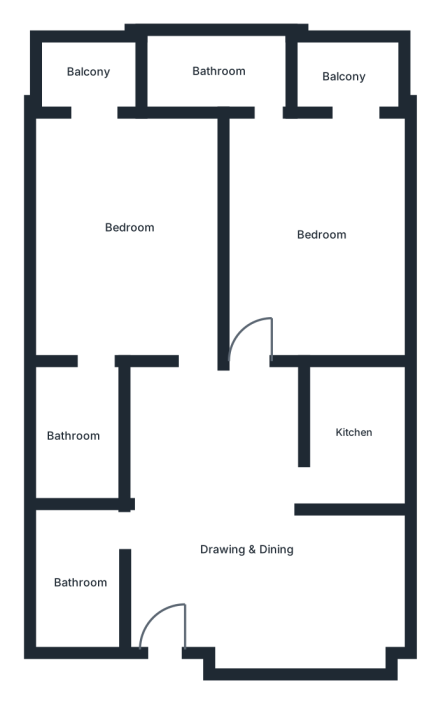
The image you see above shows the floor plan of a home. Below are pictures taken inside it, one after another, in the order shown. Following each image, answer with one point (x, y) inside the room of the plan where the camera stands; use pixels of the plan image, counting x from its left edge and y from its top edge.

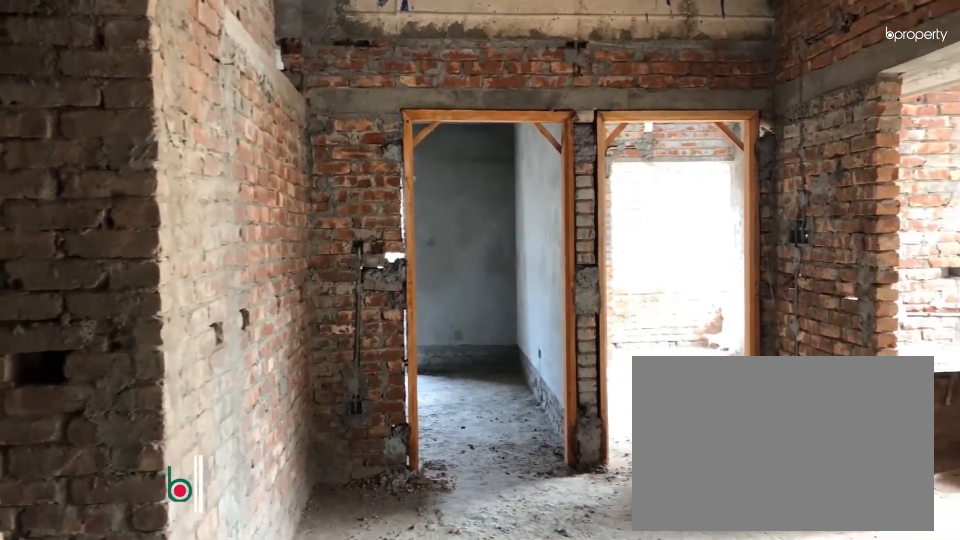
(245, 548)
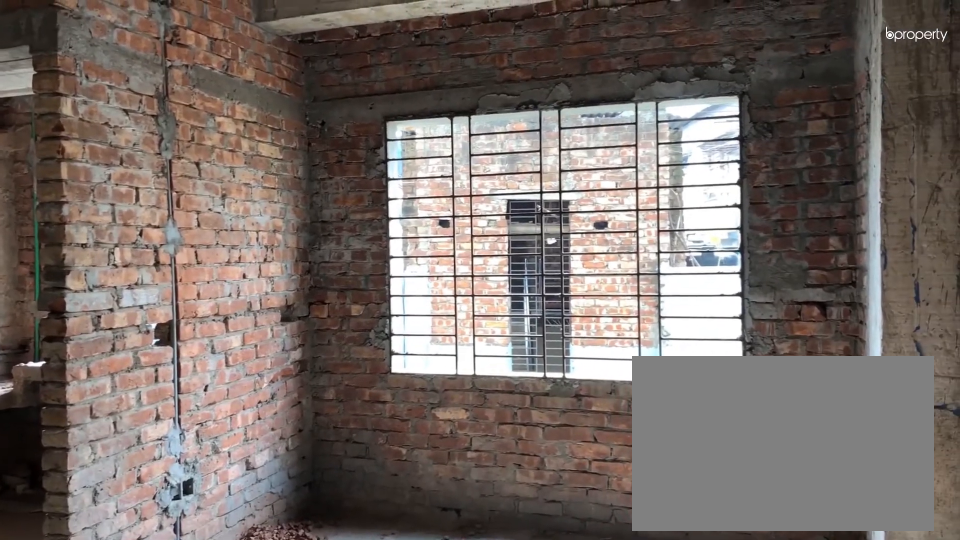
(248, 542)
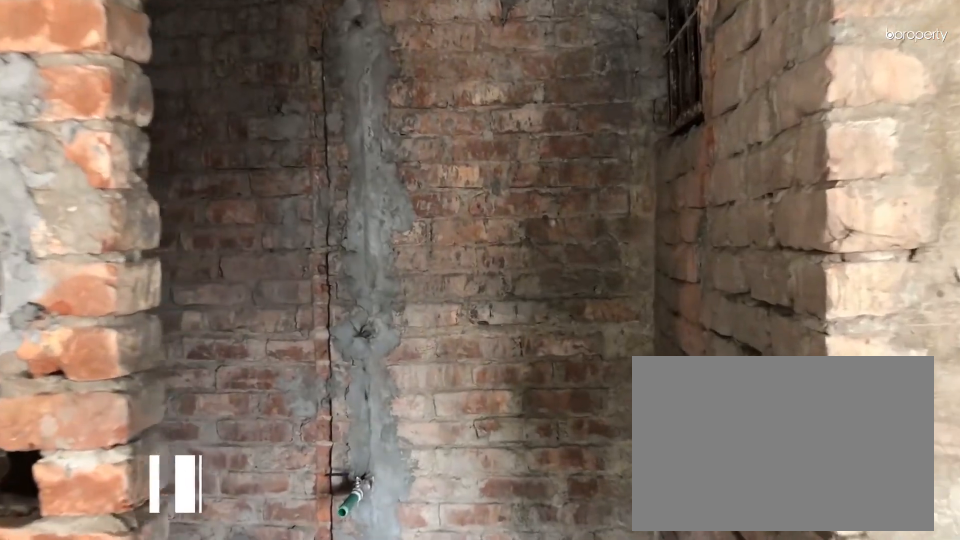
(78, 578)
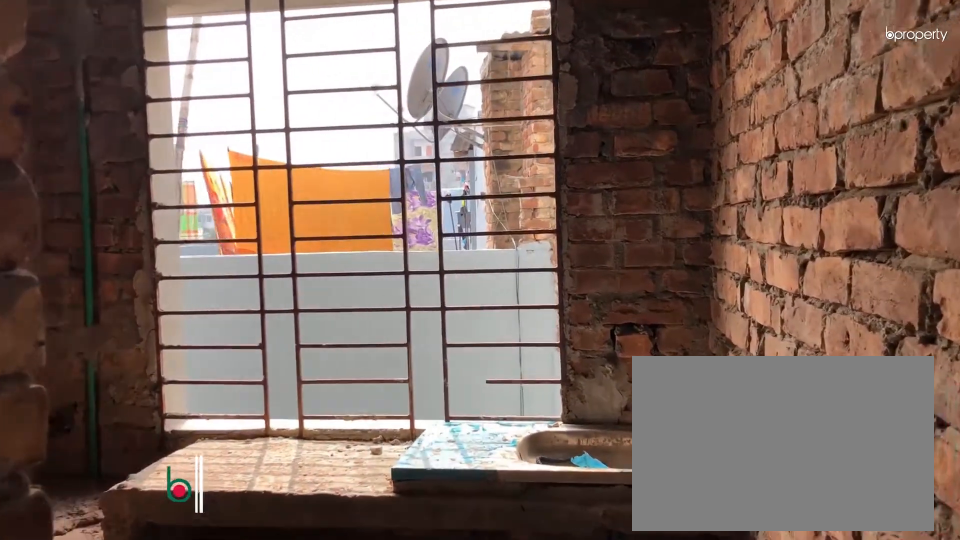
(349, 436)
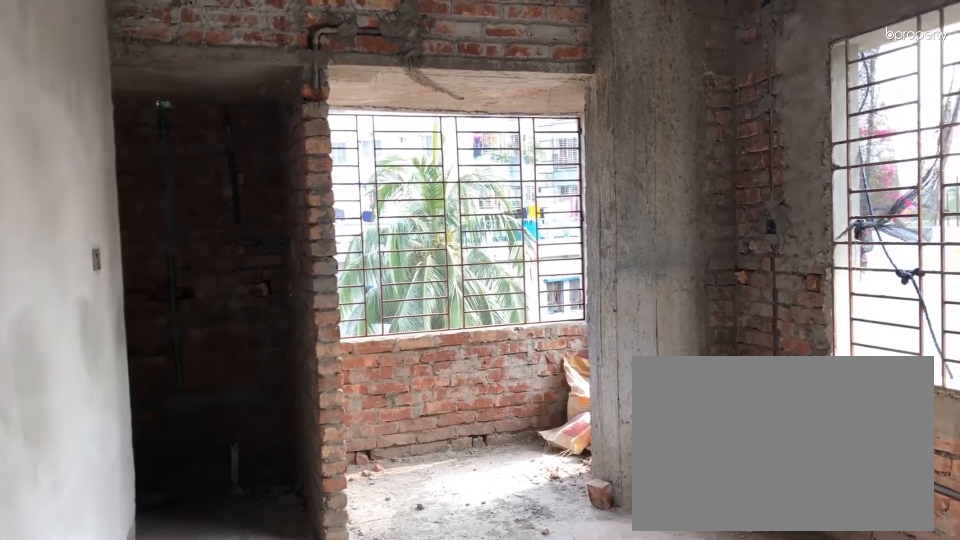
(316, 238)
